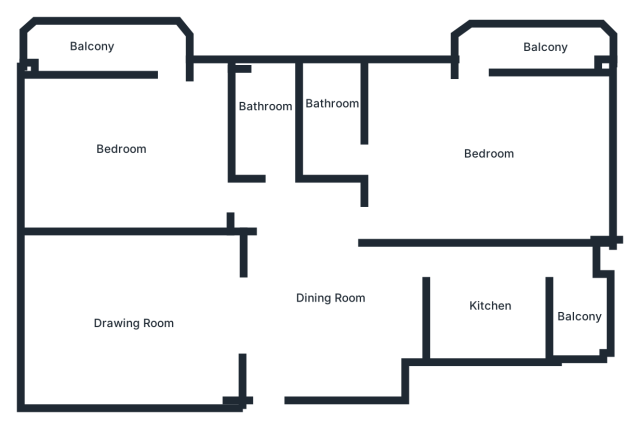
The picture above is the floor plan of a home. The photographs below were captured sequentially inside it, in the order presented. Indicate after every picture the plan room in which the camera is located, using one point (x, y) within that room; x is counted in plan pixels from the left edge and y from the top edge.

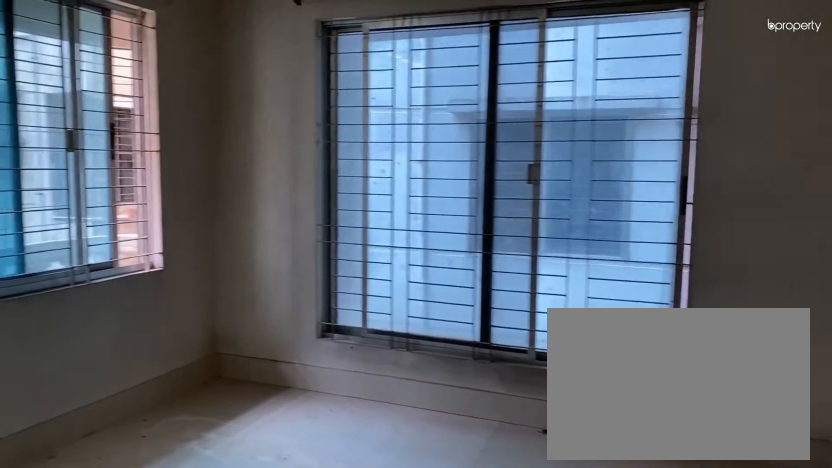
(489, 146)
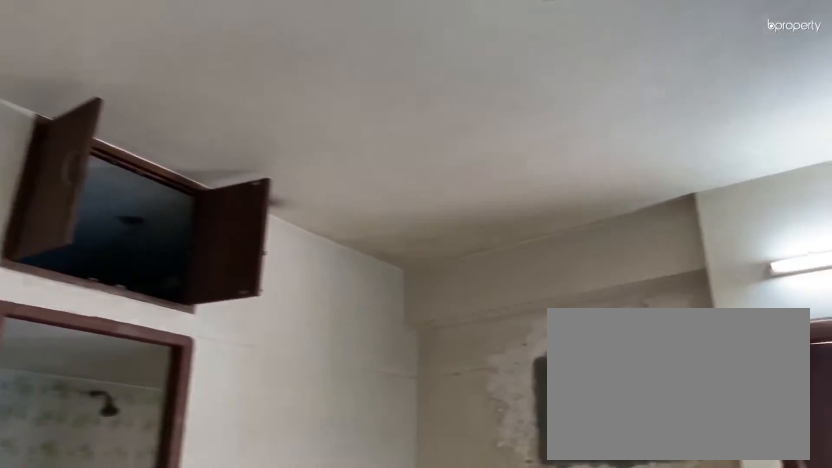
(489, 145)
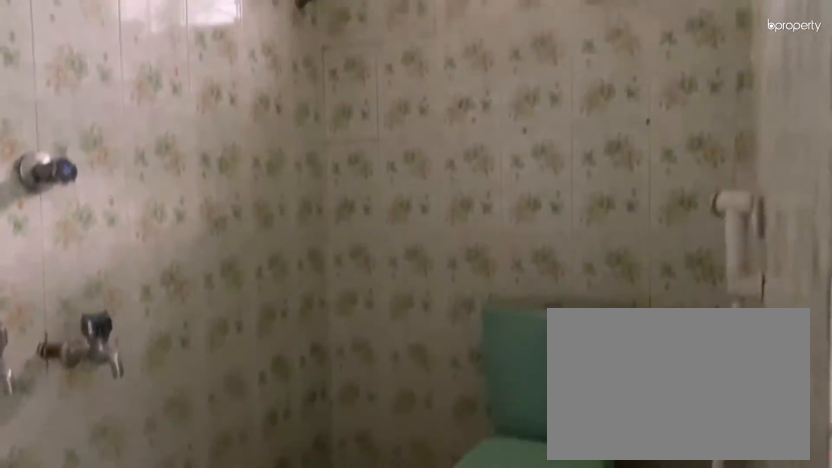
(329, 111)
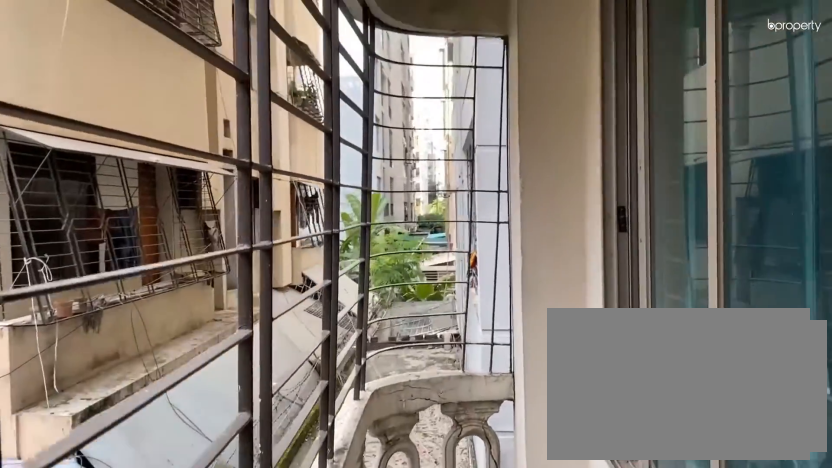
(524, 43)
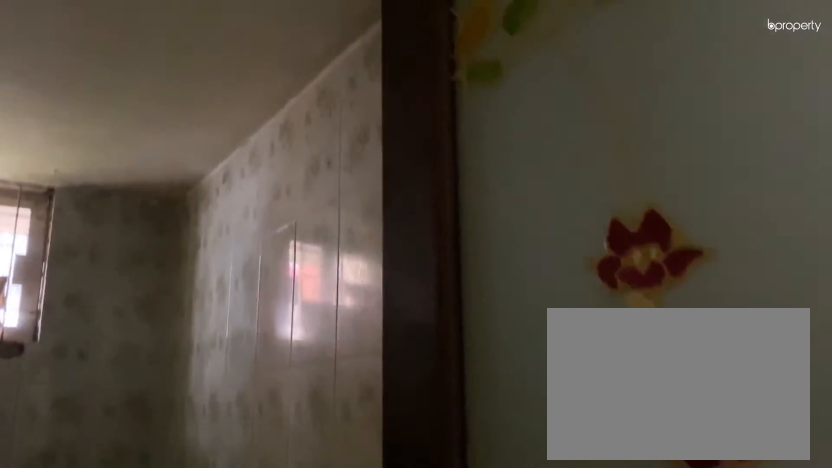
(259, 111)
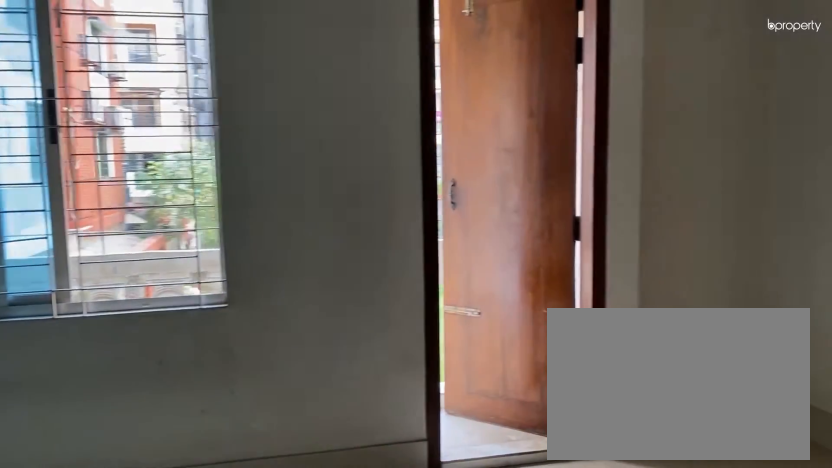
(113, 139)
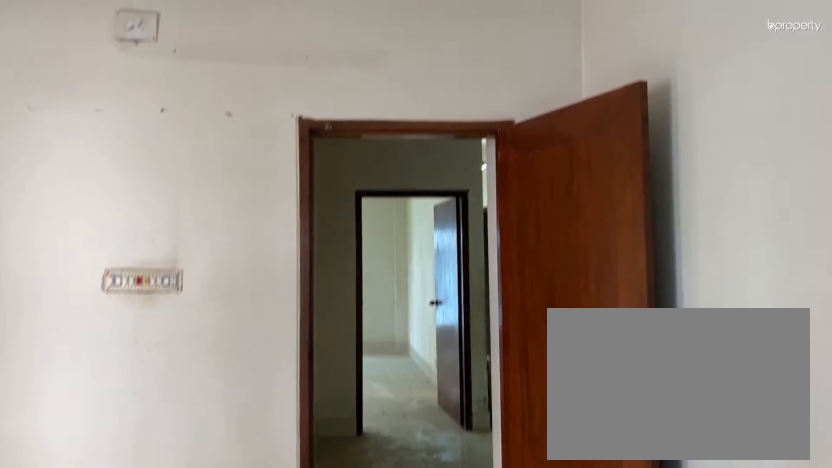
(113, 139)
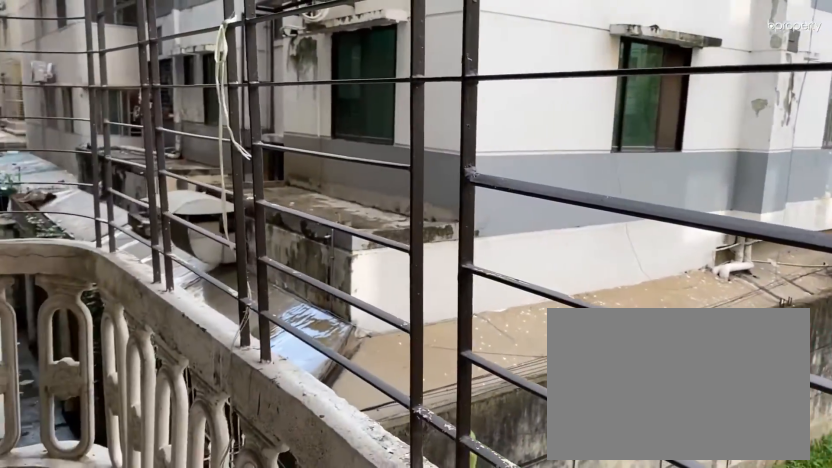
(101, 44)
